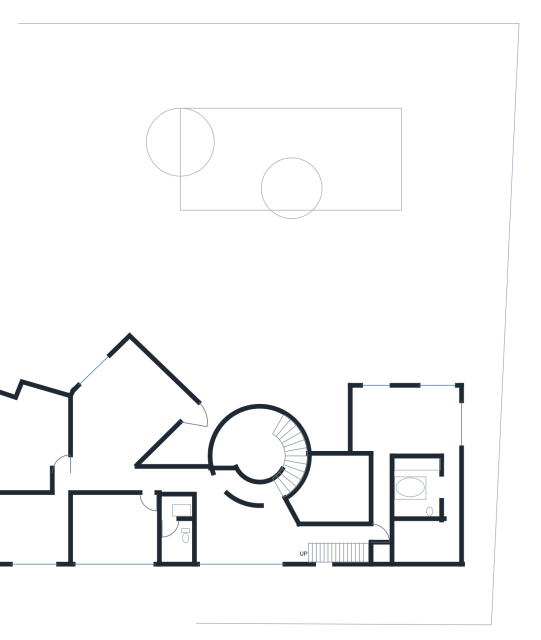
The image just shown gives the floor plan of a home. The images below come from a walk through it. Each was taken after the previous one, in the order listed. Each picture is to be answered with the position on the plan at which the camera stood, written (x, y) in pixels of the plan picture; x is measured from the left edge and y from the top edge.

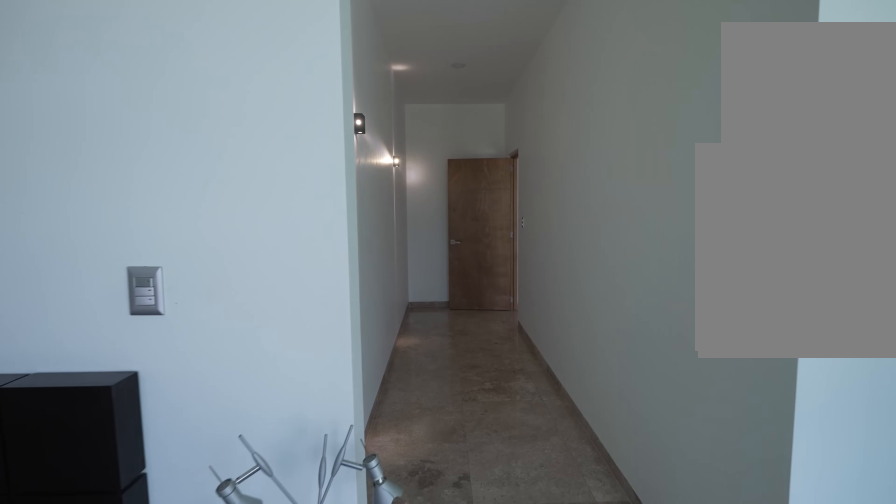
(381, 434)
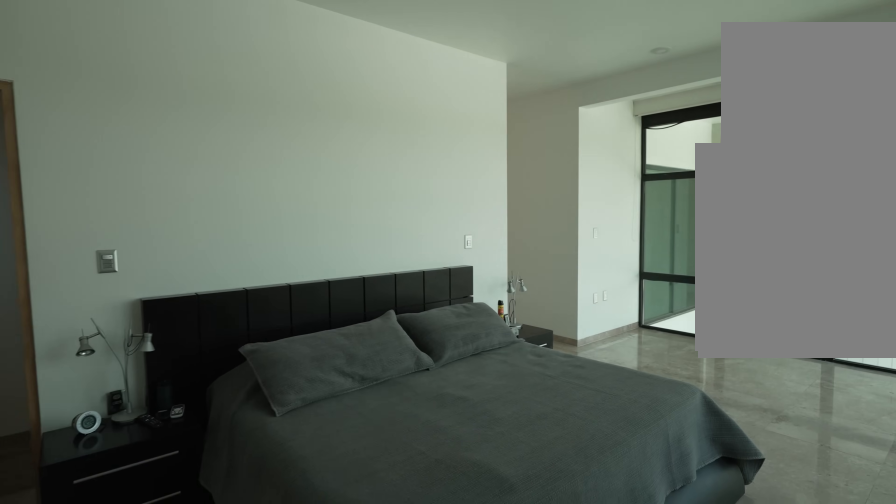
(449, 436)
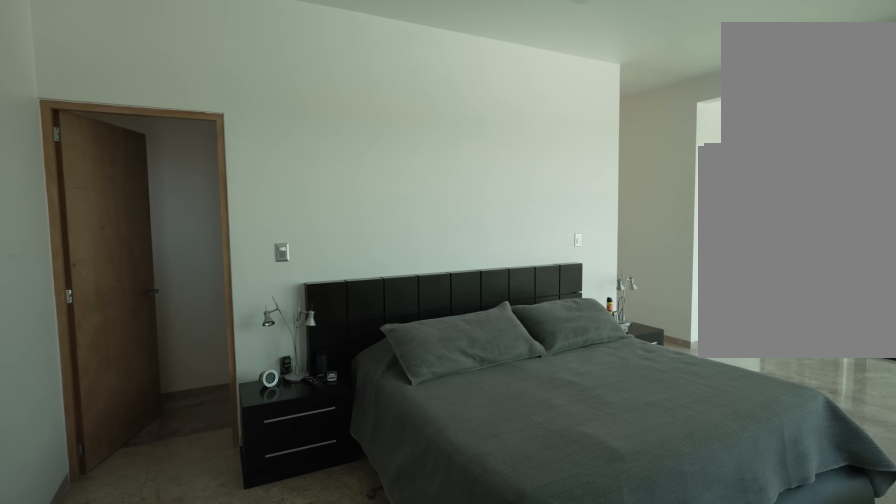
(449, 436)
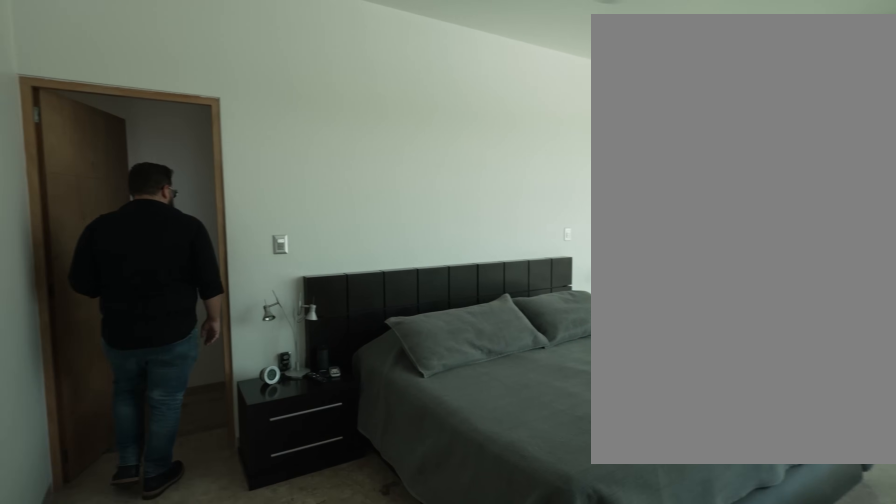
(450, 412)
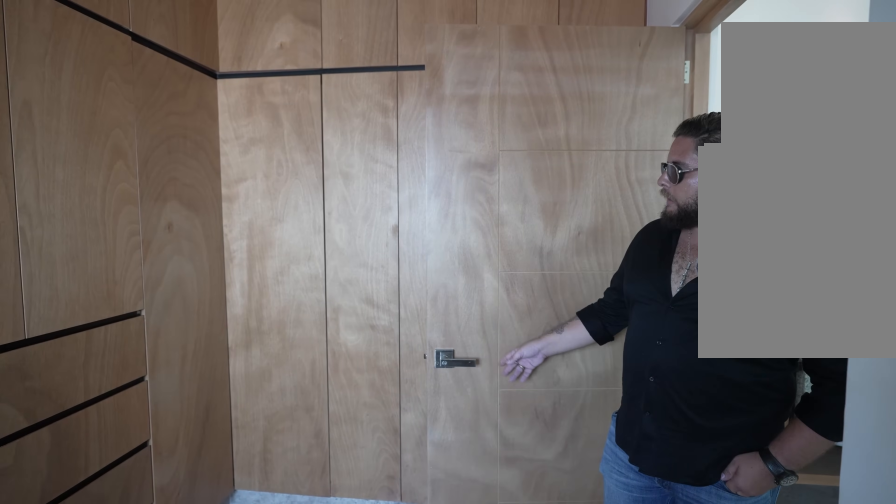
(422, 544)
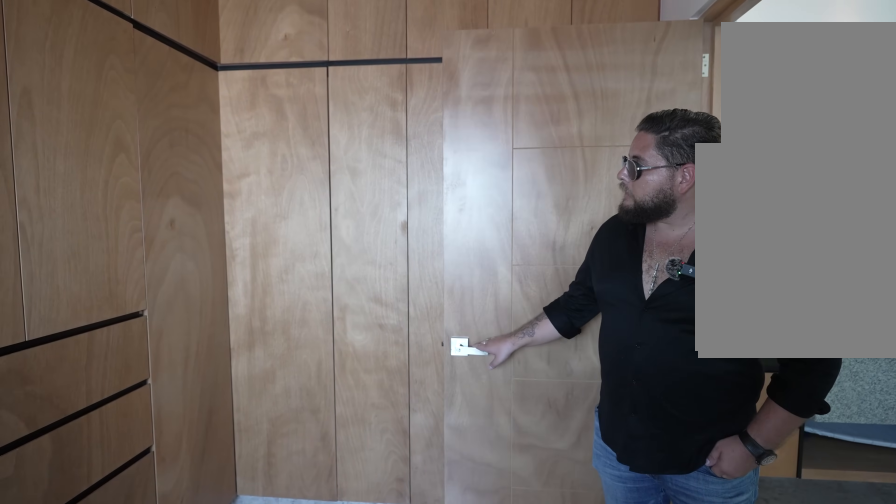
(422, 544)
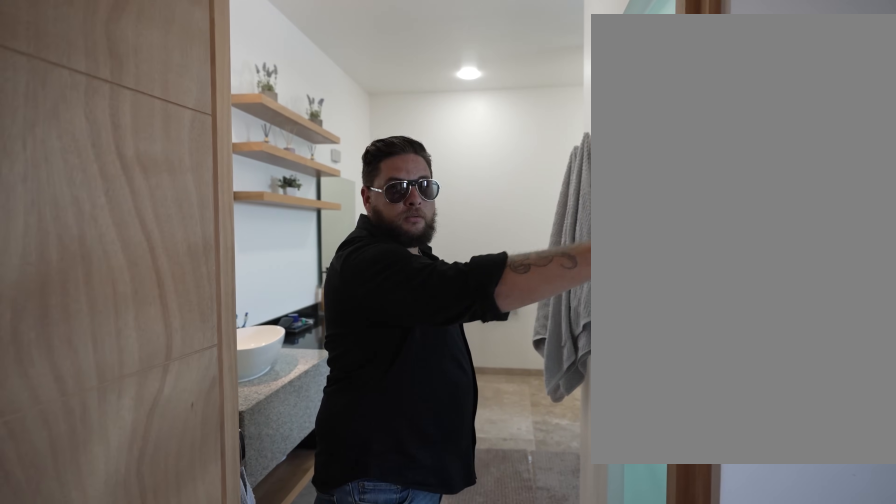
(428, 544)
